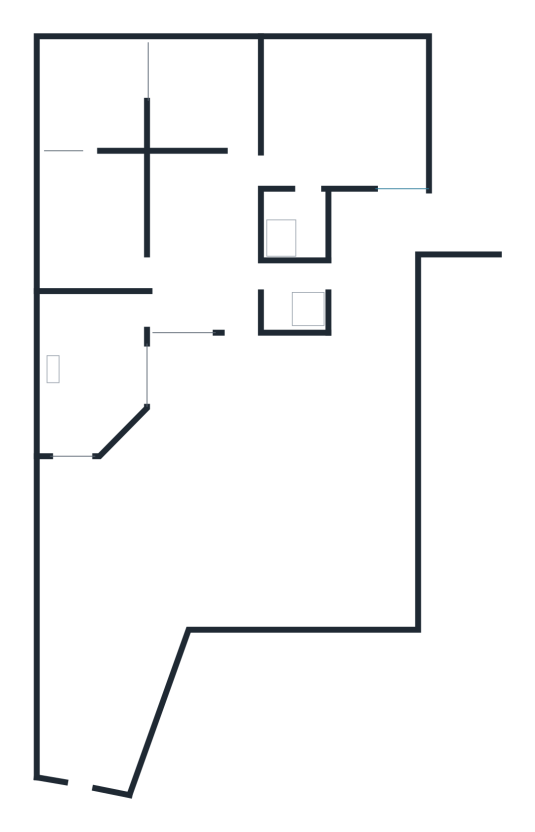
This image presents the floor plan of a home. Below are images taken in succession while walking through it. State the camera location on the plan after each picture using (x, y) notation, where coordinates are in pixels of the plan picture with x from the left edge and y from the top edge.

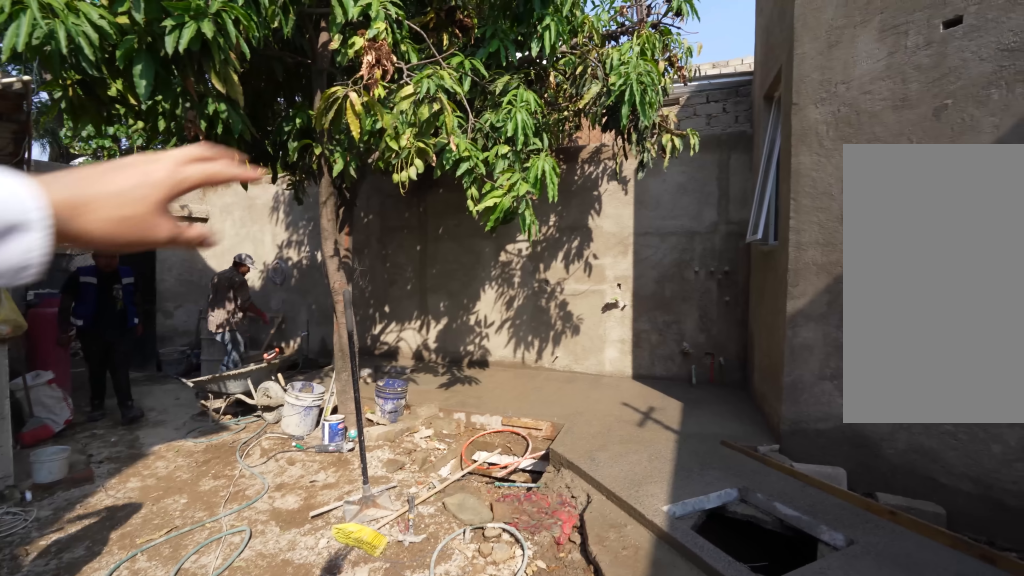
(238, 549)
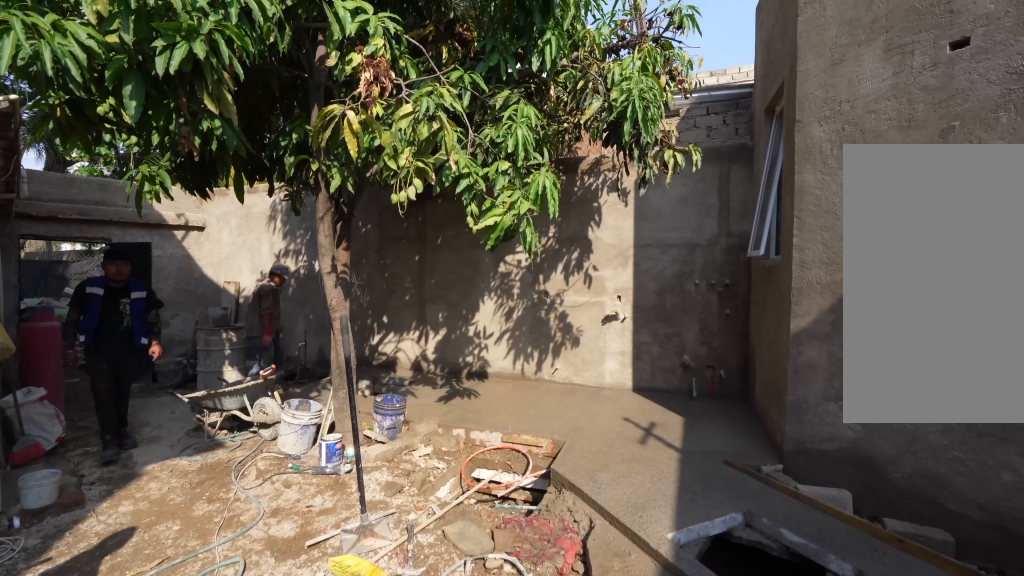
(238, 549)
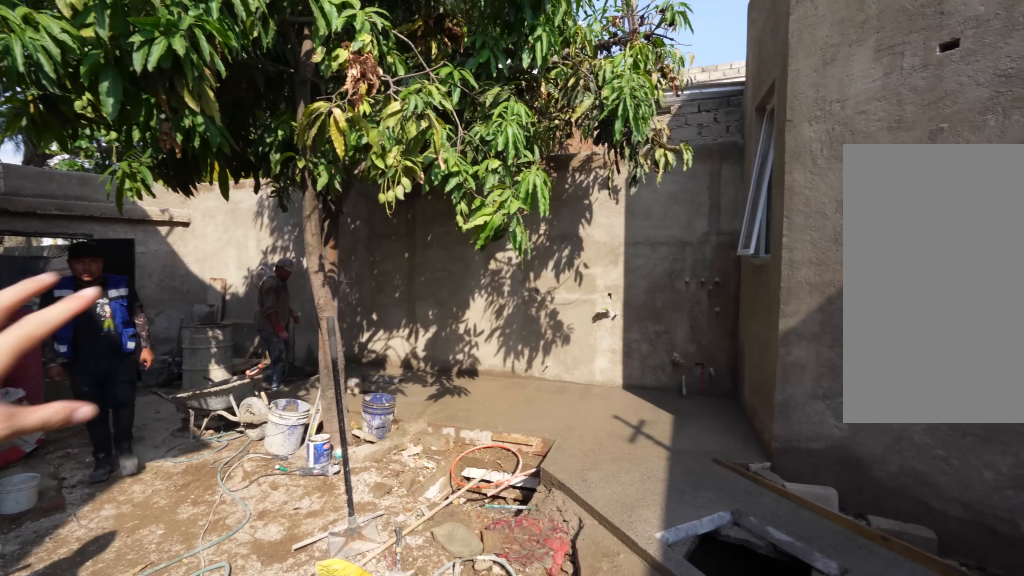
(238, 549)
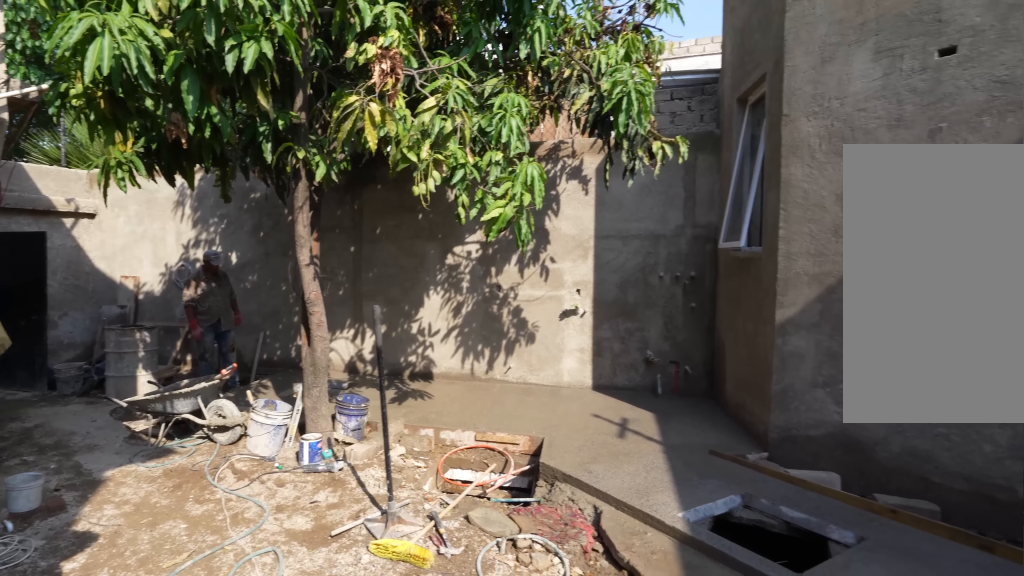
(245, 566)
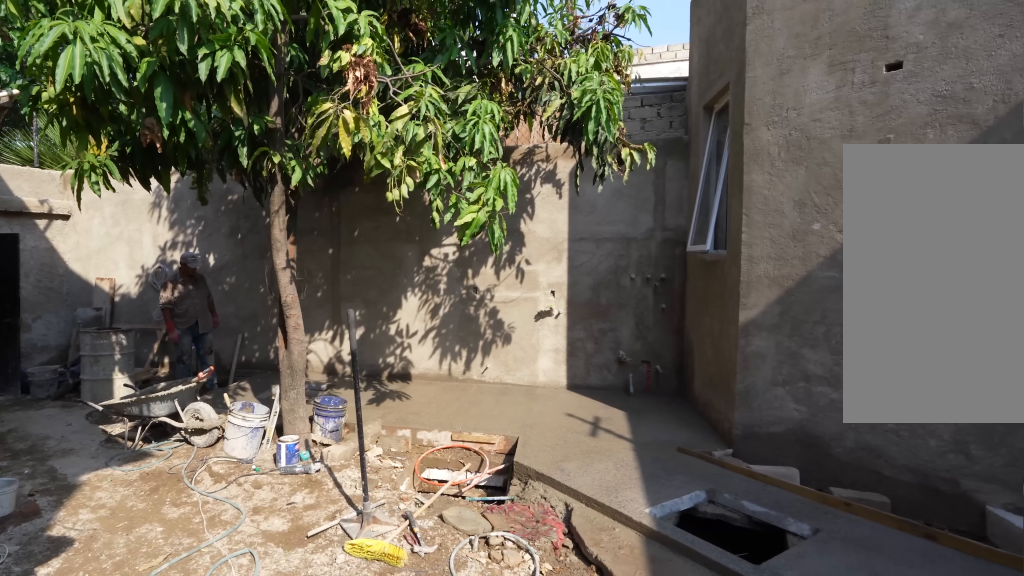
(244, 566)
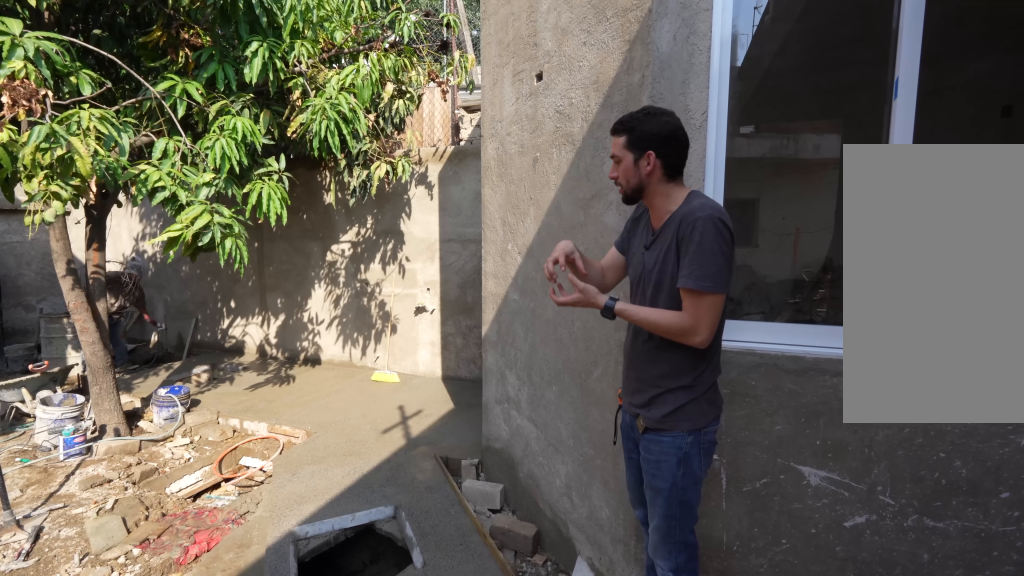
(206, 407)
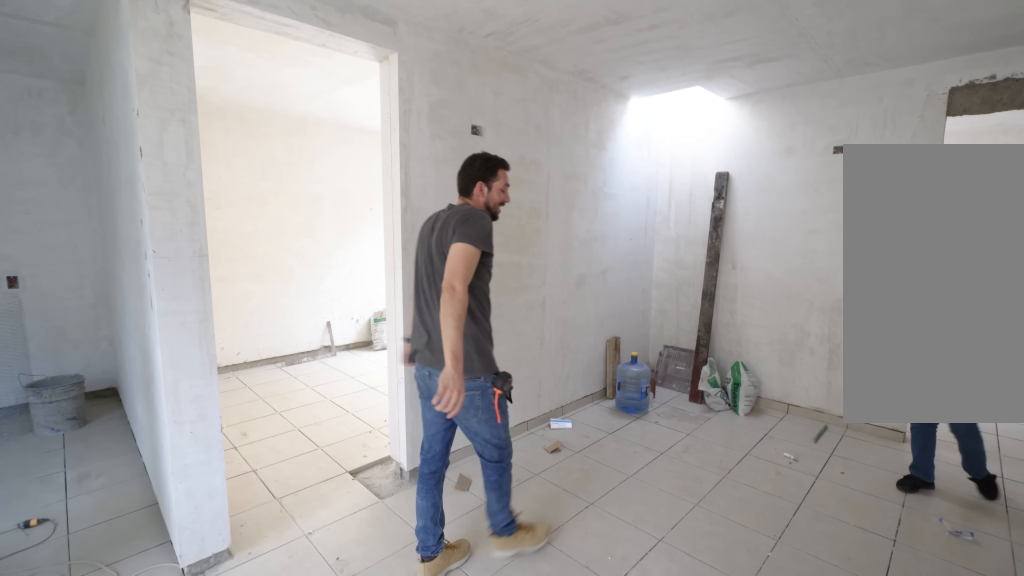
(222, 306)
